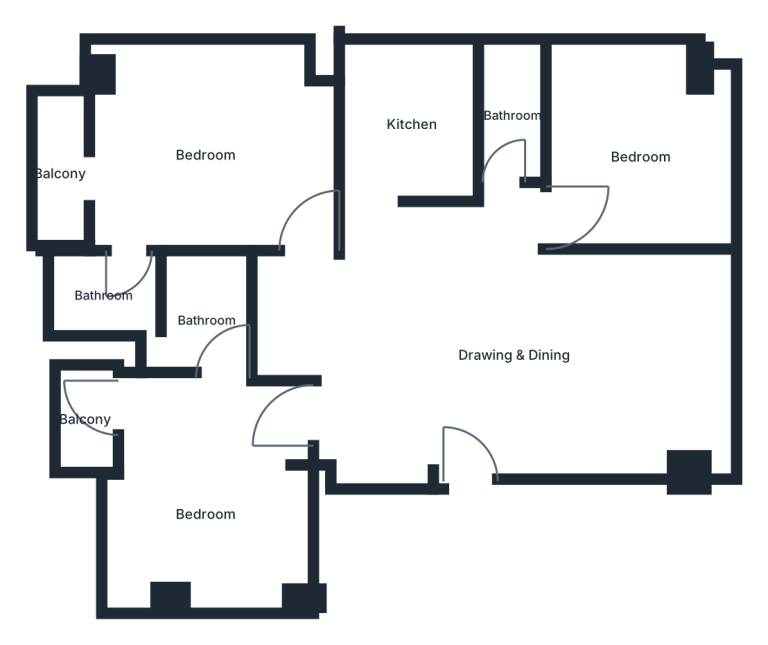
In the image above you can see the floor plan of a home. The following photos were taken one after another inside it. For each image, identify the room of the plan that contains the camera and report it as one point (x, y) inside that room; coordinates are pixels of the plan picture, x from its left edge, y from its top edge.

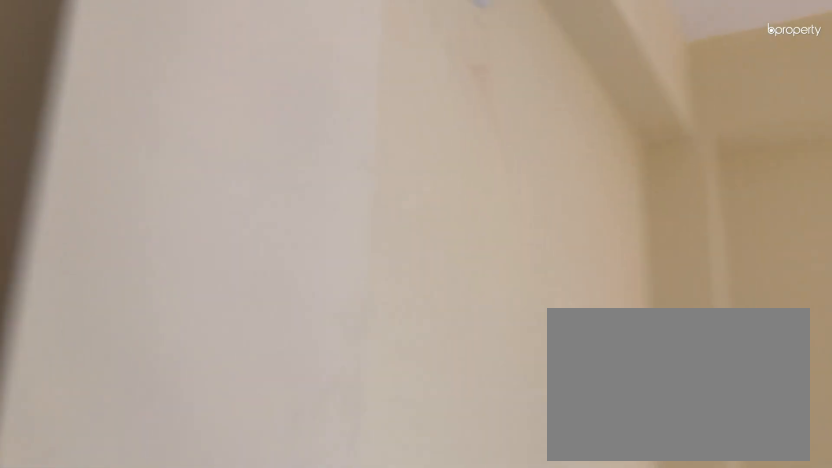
(205, 515)
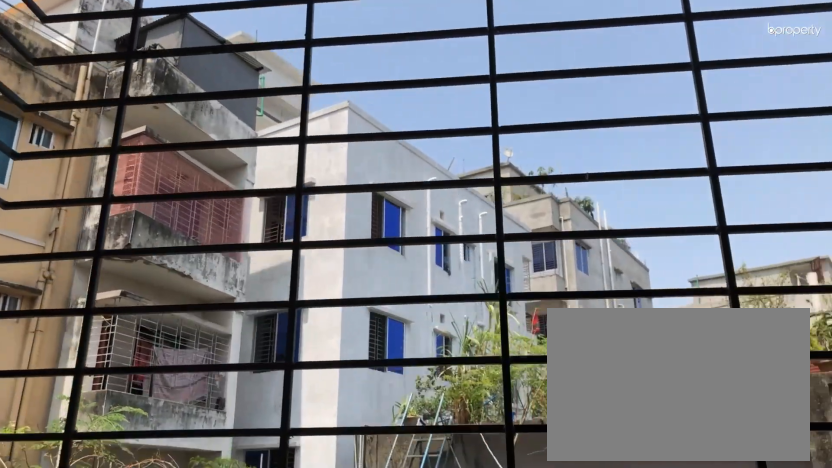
(87, 418)
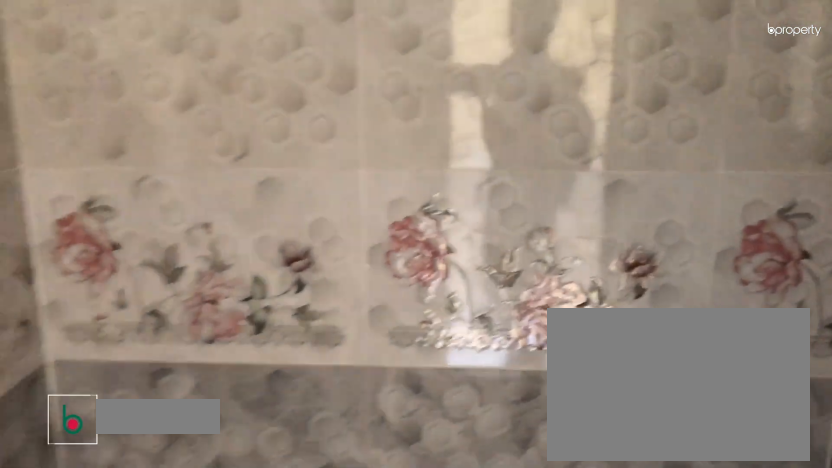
(207, 321)
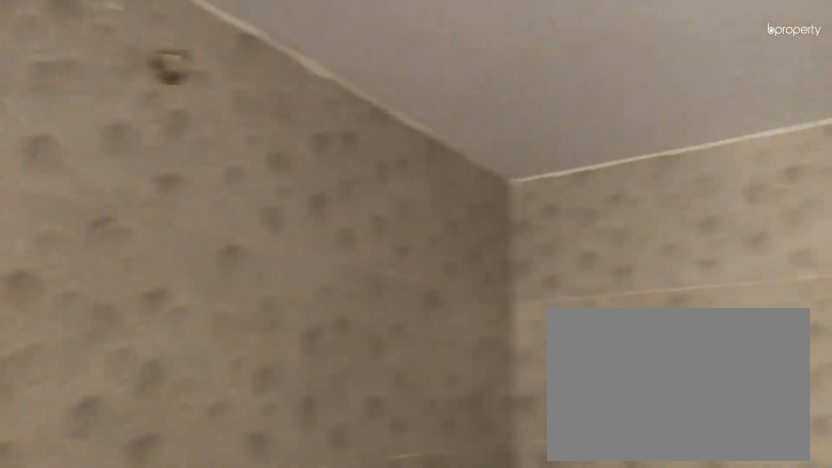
(207, 321)
